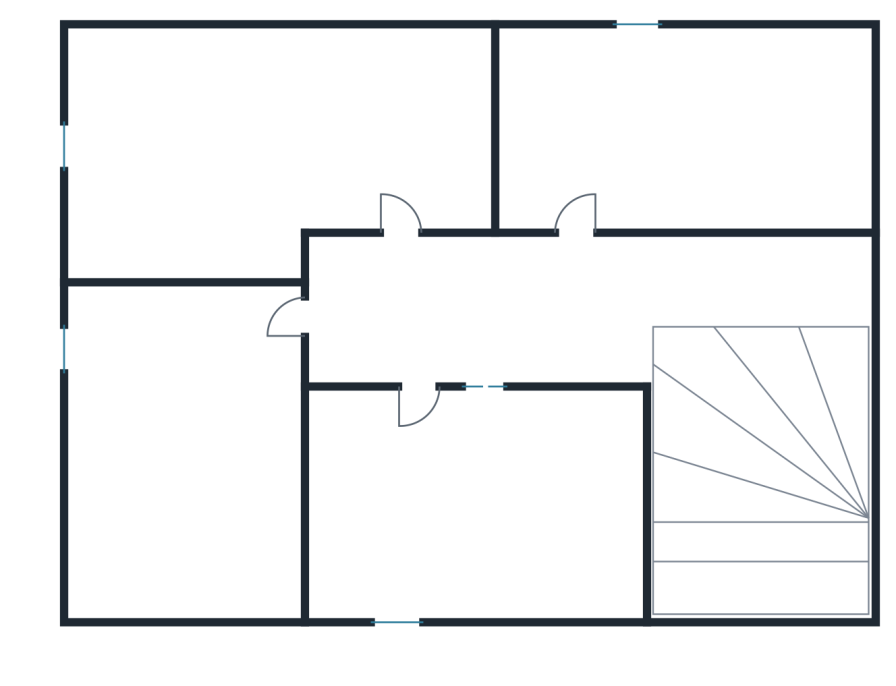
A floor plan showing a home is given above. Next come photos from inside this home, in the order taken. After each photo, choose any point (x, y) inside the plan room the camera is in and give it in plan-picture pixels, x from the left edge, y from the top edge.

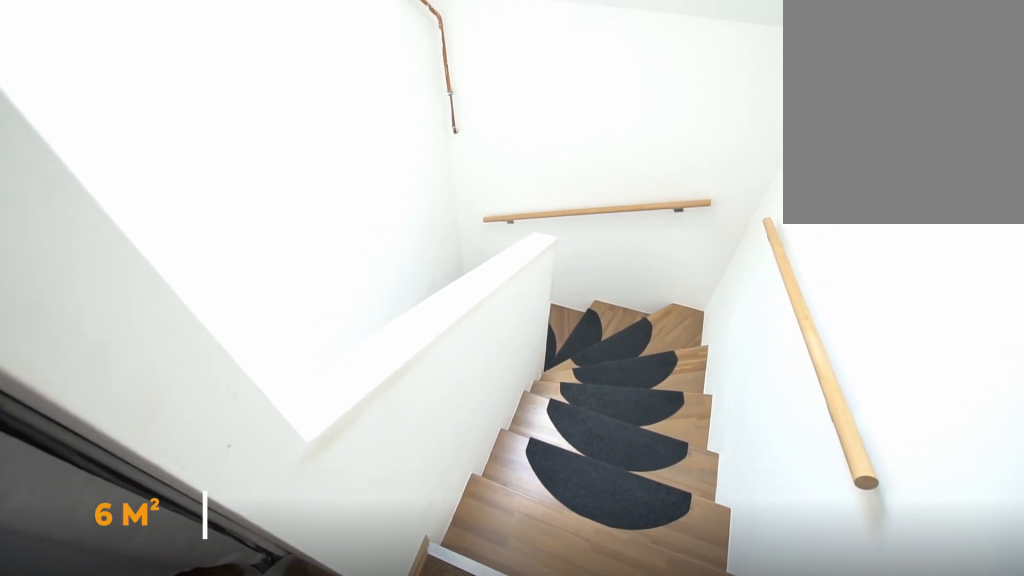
(590, 314)
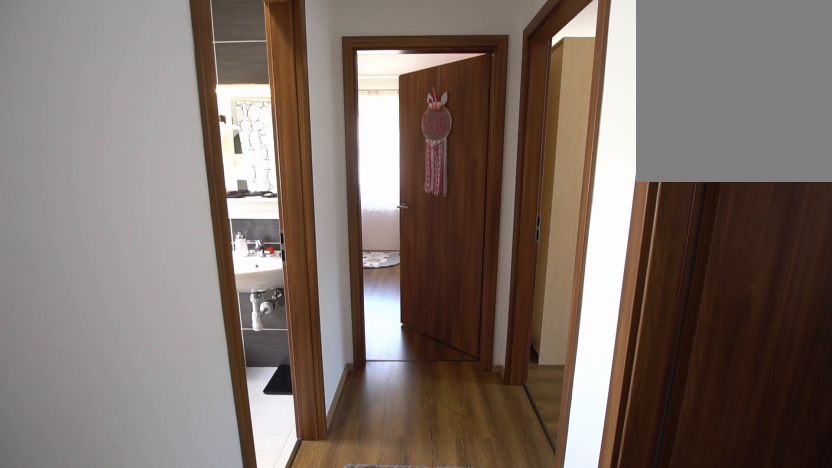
(590, 314)
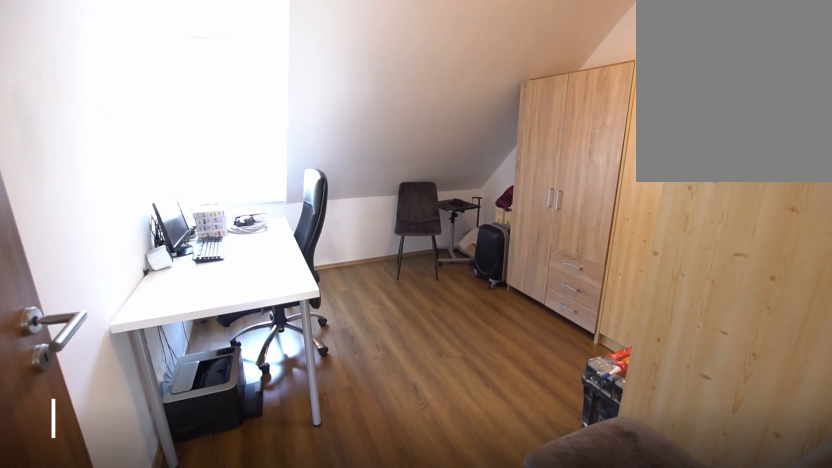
(682, 130)
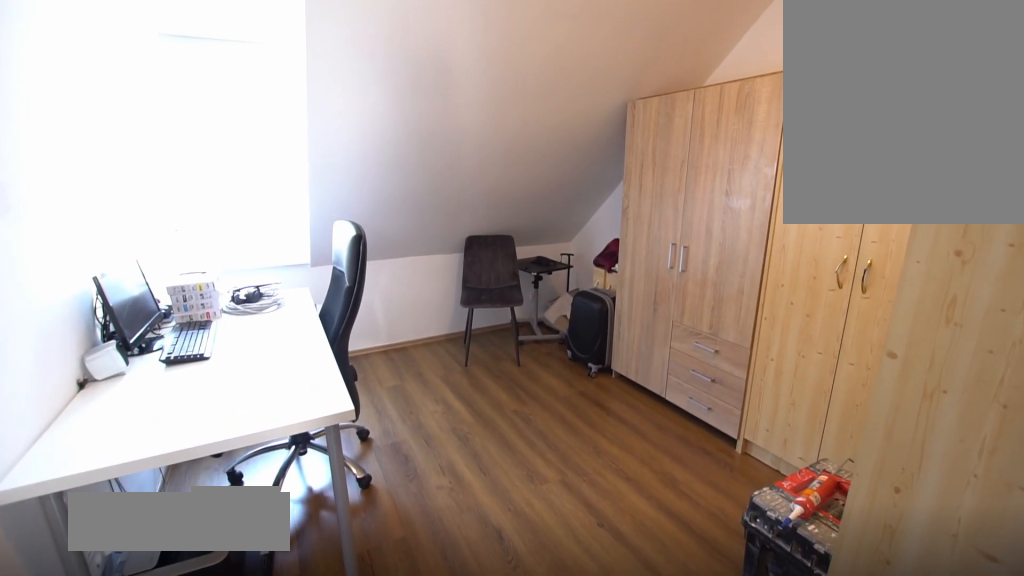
(682, 130)
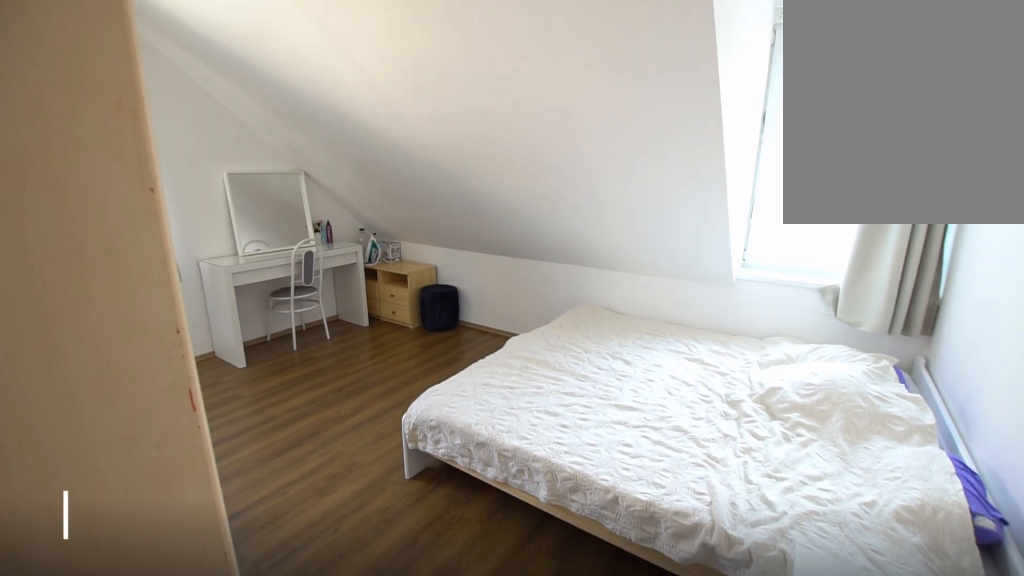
(297, 129)
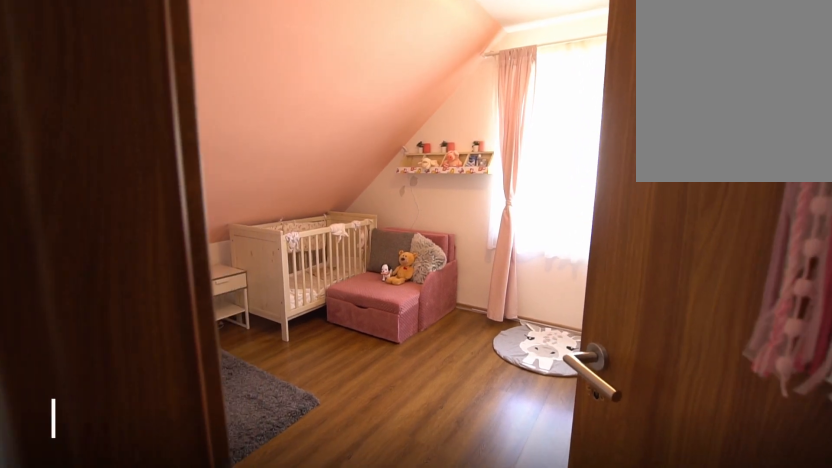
(185, 457)
